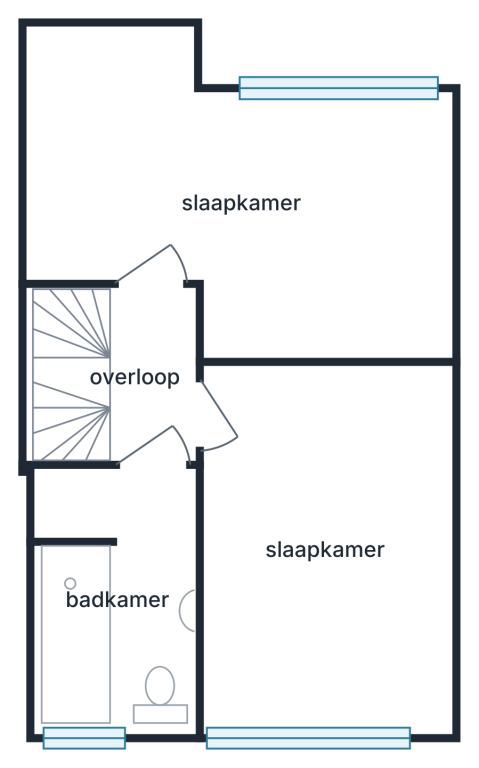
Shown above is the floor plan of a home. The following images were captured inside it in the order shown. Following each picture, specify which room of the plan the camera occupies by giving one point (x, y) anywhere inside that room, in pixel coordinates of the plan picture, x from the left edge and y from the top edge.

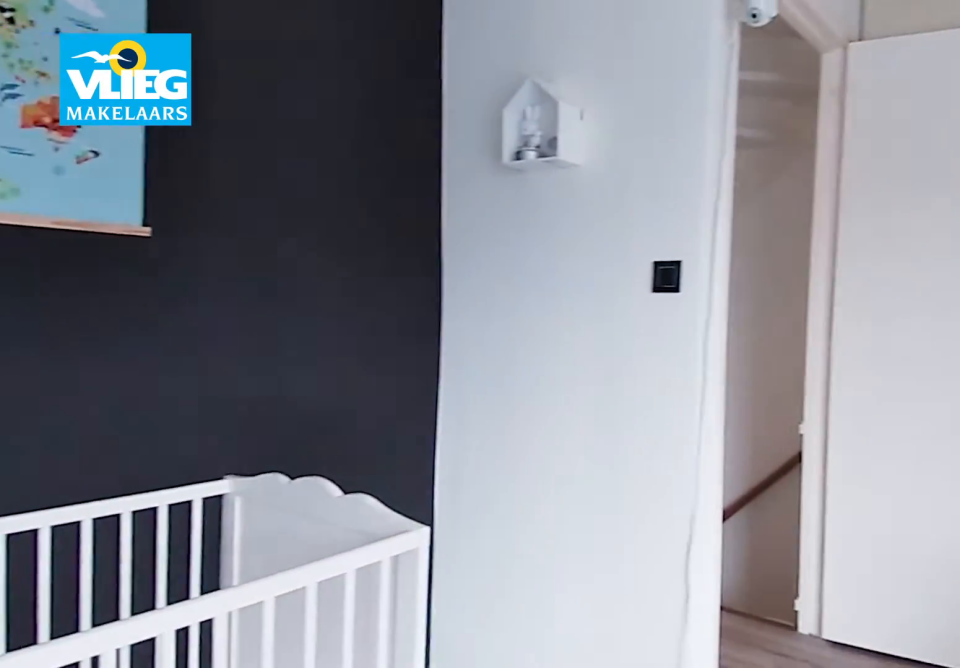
(80, 154)
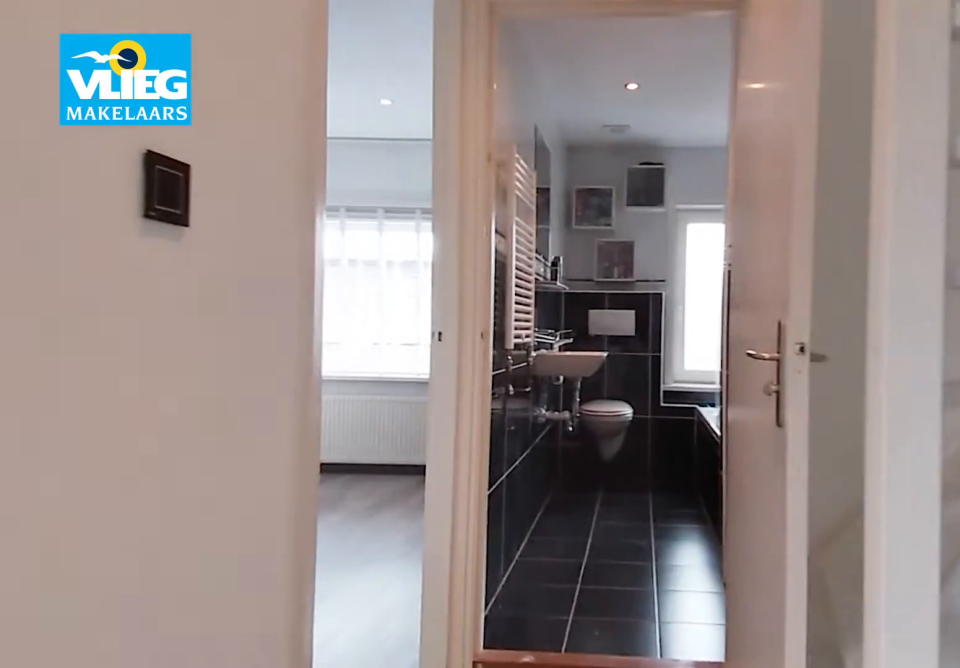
(145, 398)
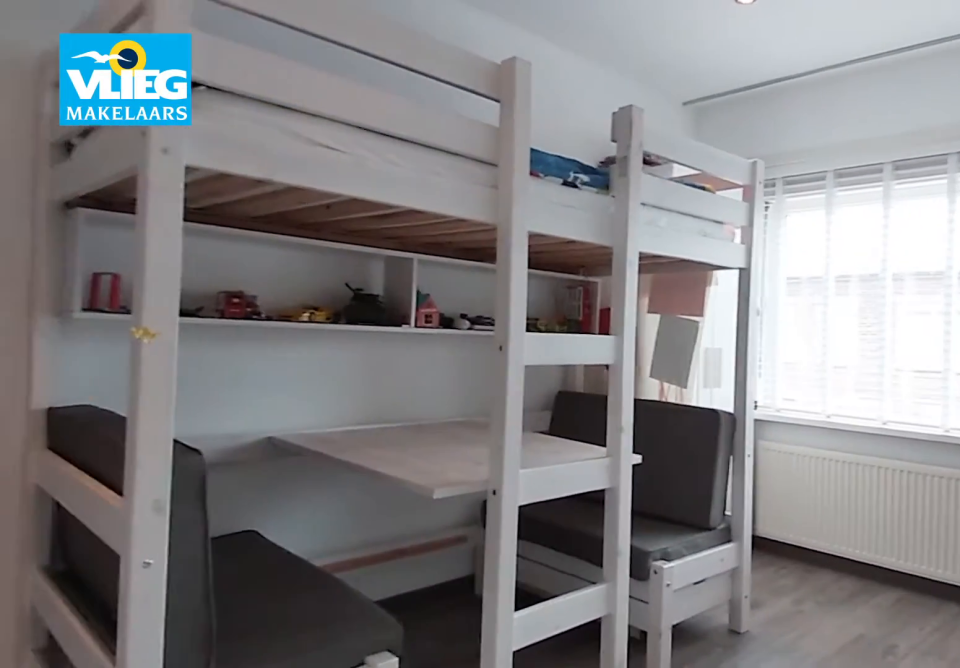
(250, 652)
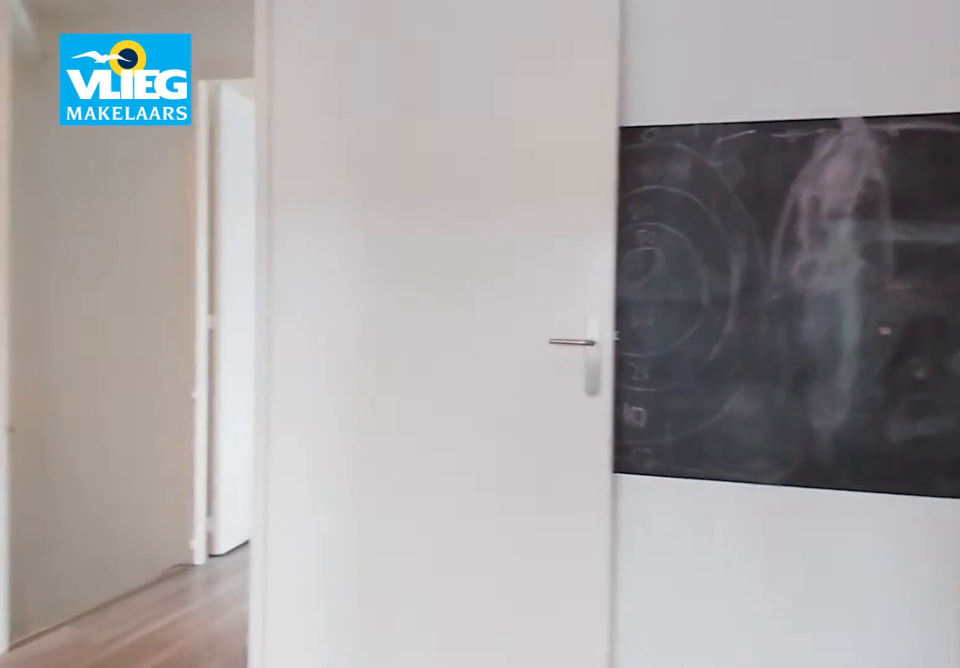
(250, 652)
